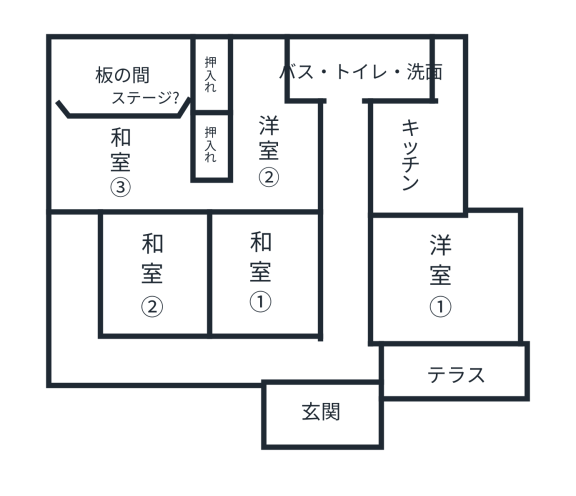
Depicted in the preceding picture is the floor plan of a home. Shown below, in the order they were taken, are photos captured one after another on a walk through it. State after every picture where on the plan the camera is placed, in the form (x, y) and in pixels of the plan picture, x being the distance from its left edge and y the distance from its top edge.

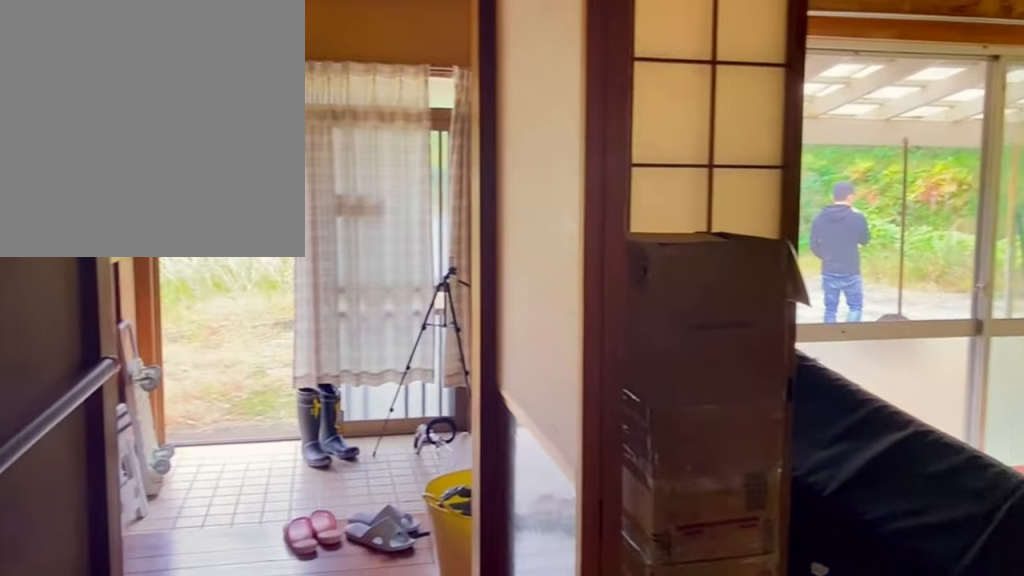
(351, 338)
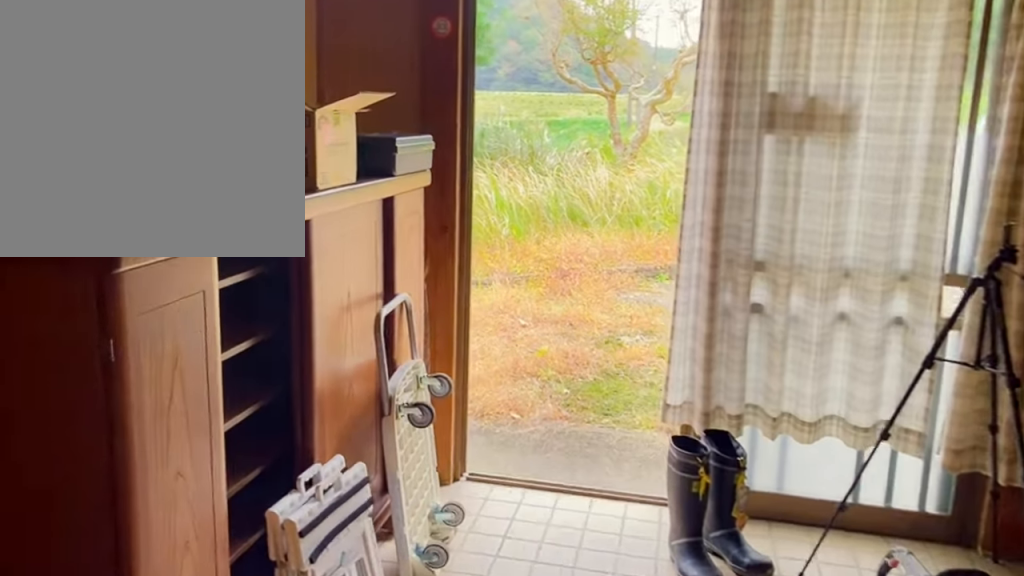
(338, 417)
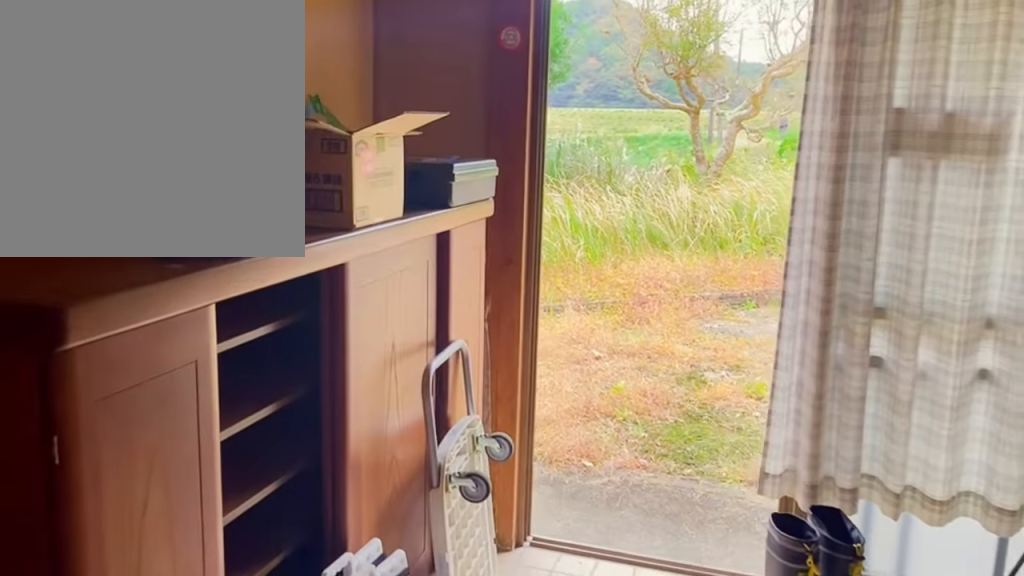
(336, 424)
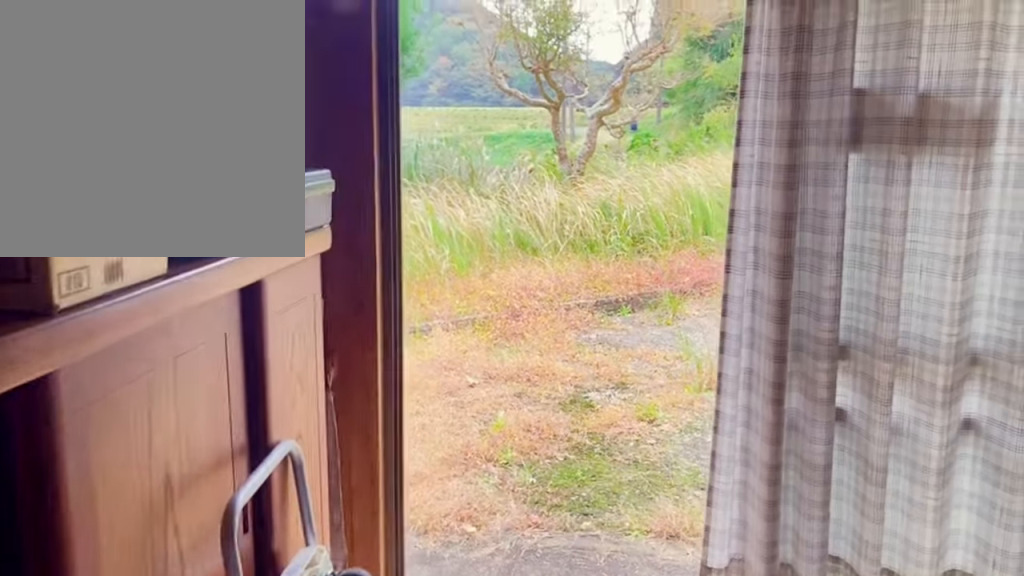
(334, 439)
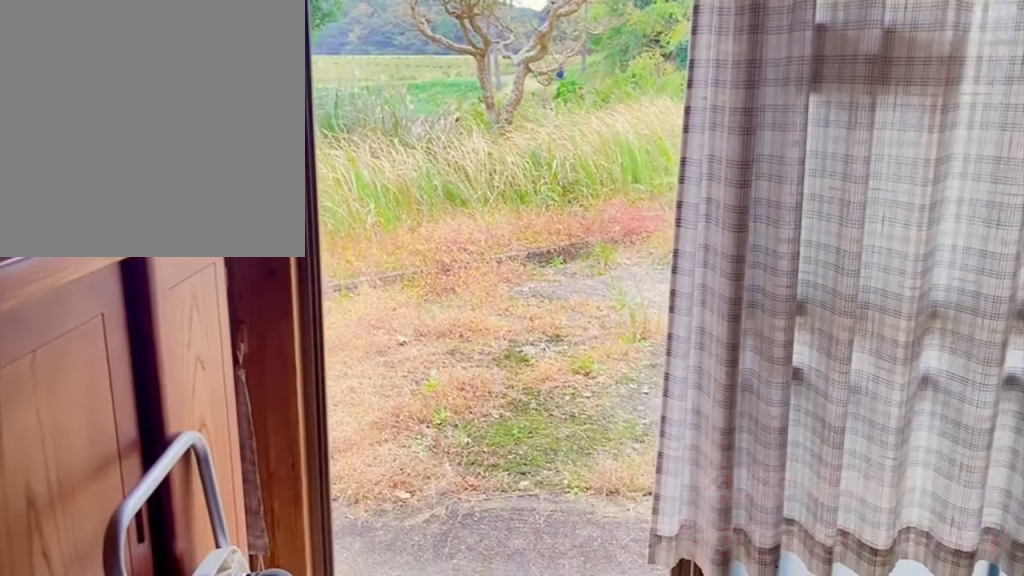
(332, 443)
